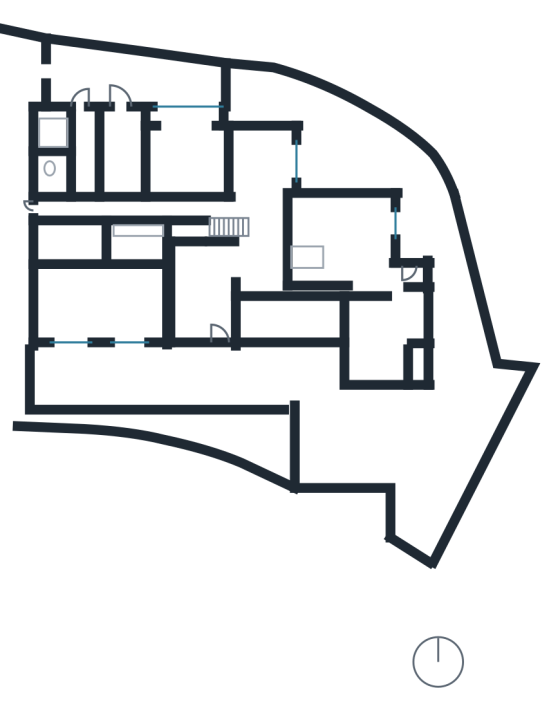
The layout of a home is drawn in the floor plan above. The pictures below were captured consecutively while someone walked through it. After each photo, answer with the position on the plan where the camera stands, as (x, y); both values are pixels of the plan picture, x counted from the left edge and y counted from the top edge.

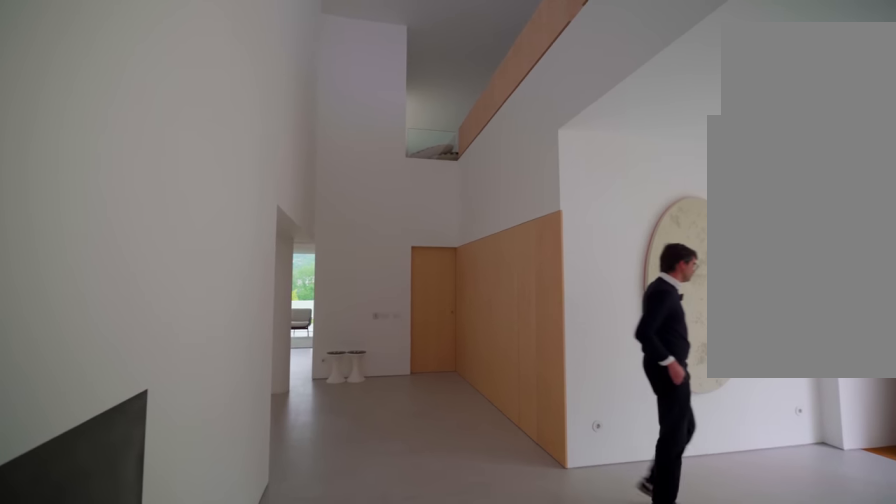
(191, 259)
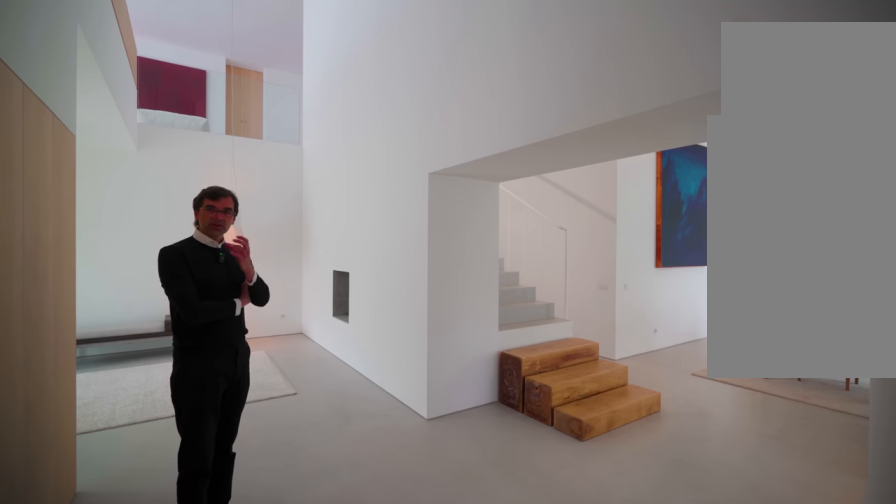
(274, 261)
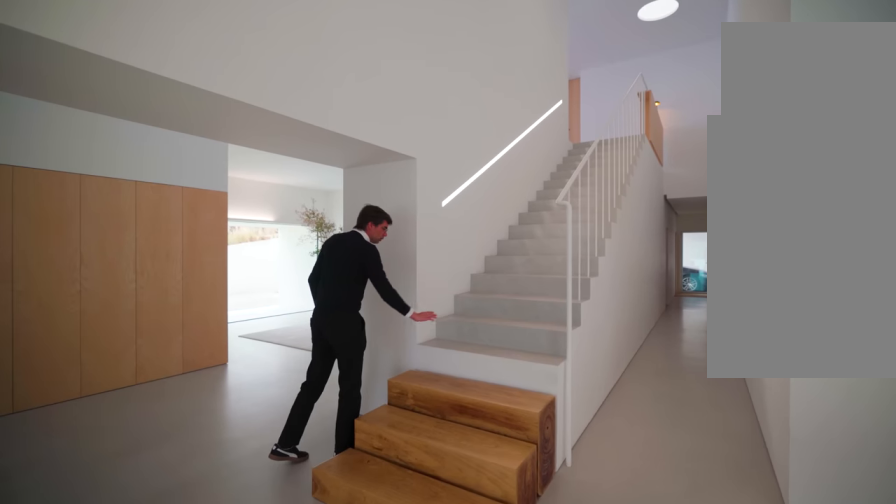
(280, 211)
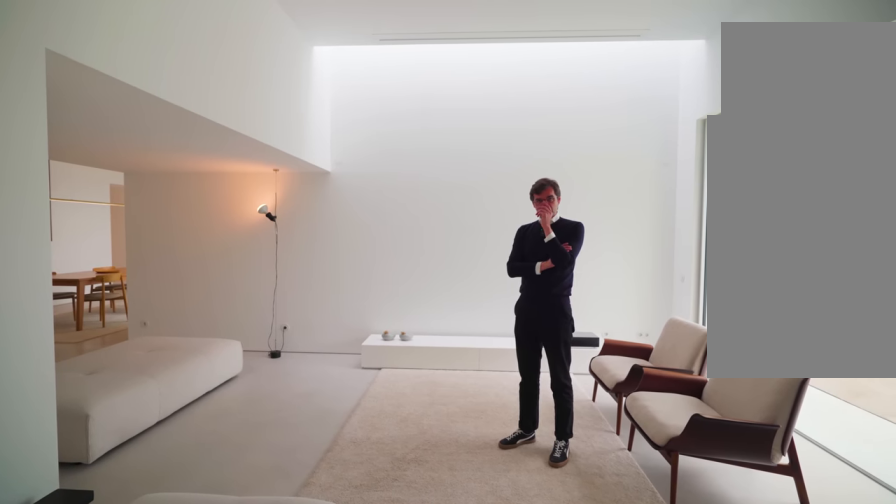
(363, 248)
